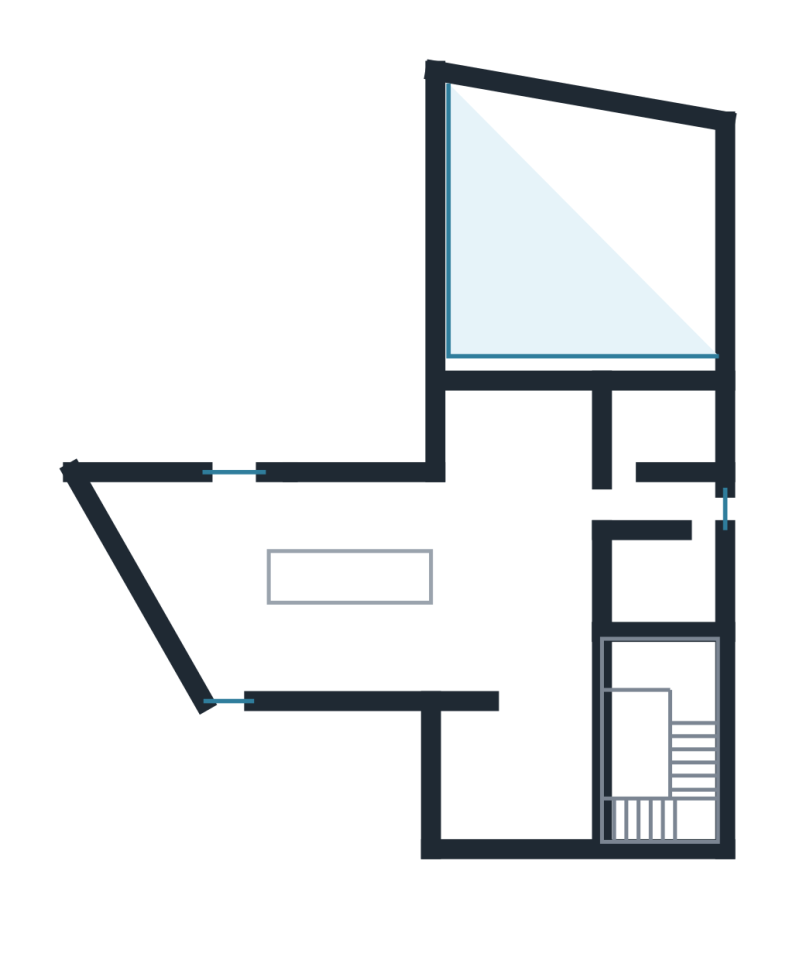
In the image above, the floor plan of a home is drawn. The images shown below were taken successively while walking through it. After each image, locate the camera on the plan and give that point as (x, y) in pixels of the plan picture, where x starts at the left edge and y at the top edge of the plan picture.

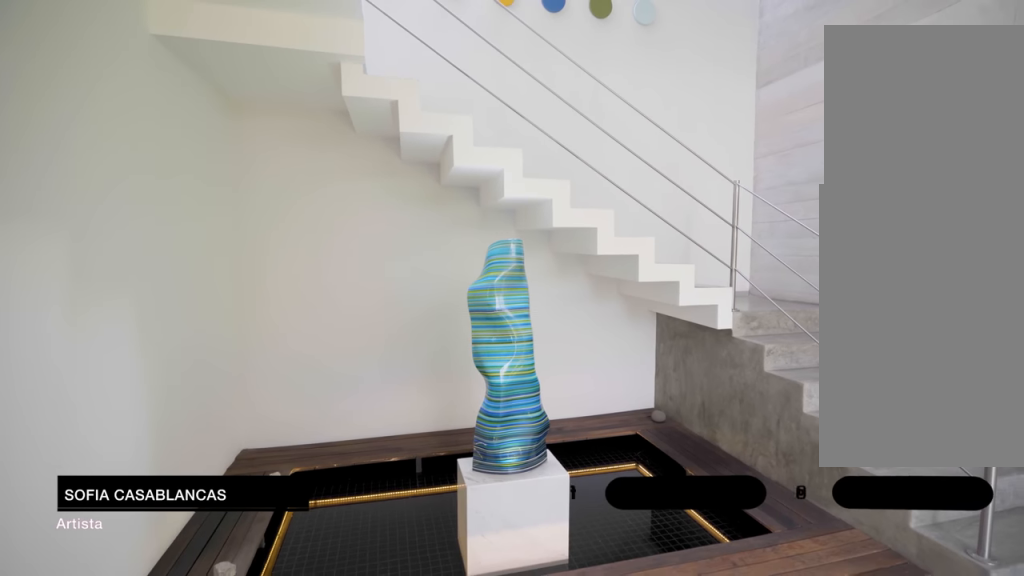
(545, 772)
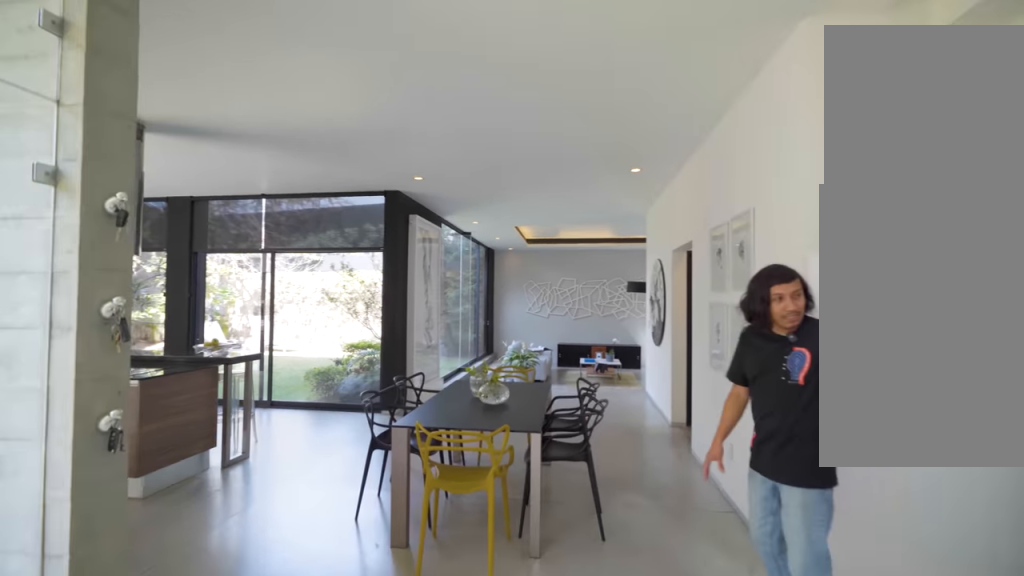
(549, 657)
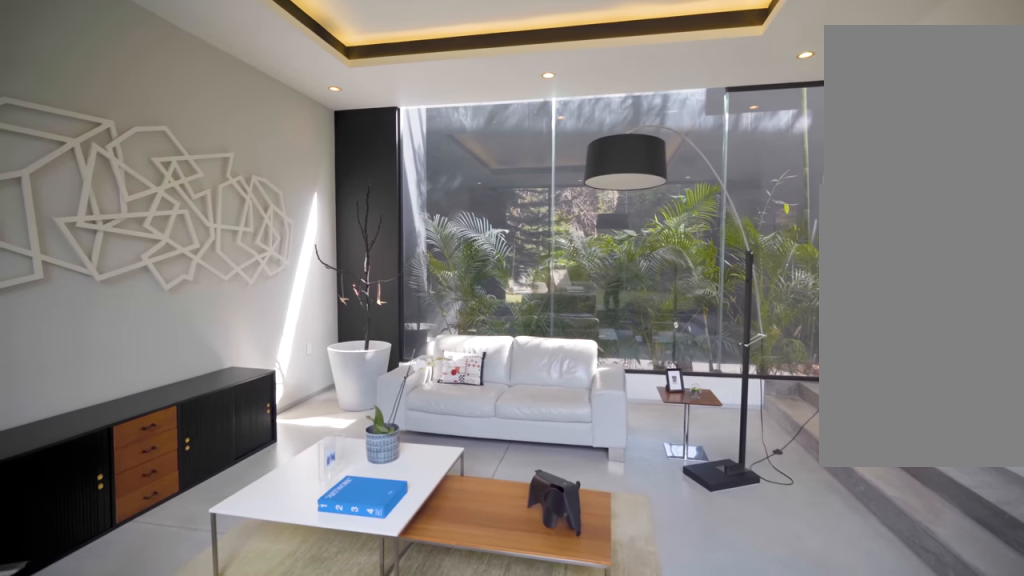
(499, 328)
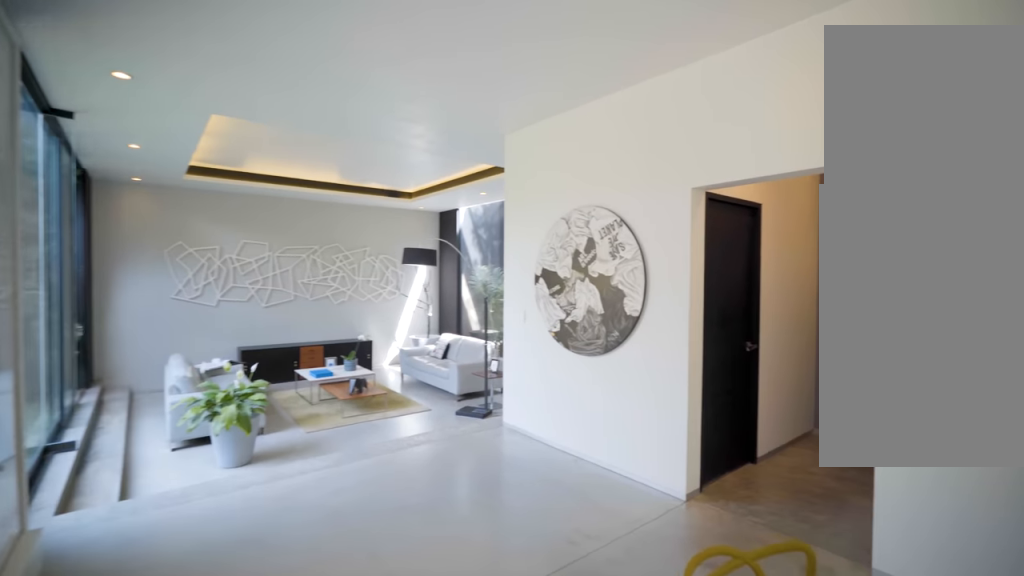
(474, 629)
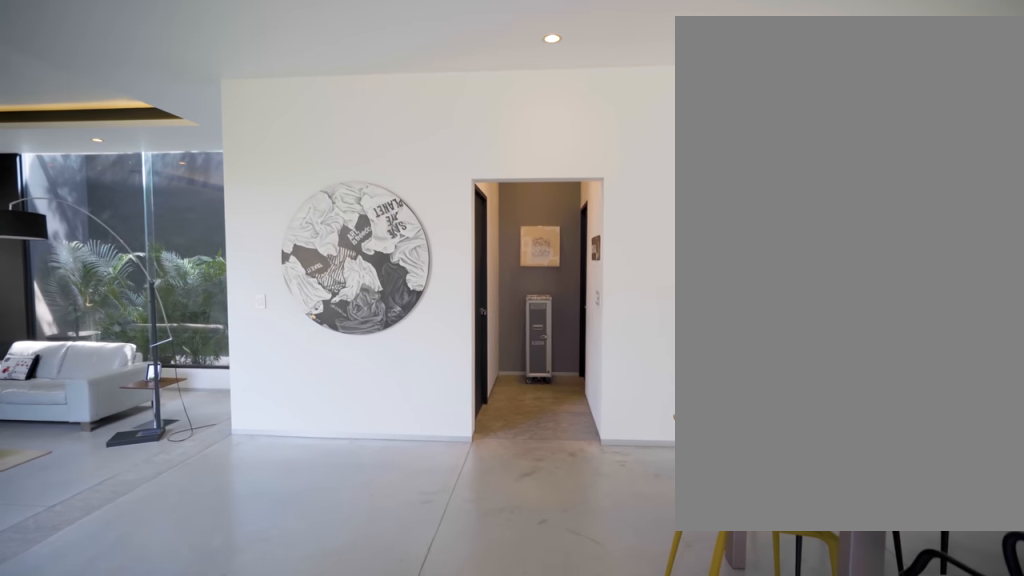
(474, 511)
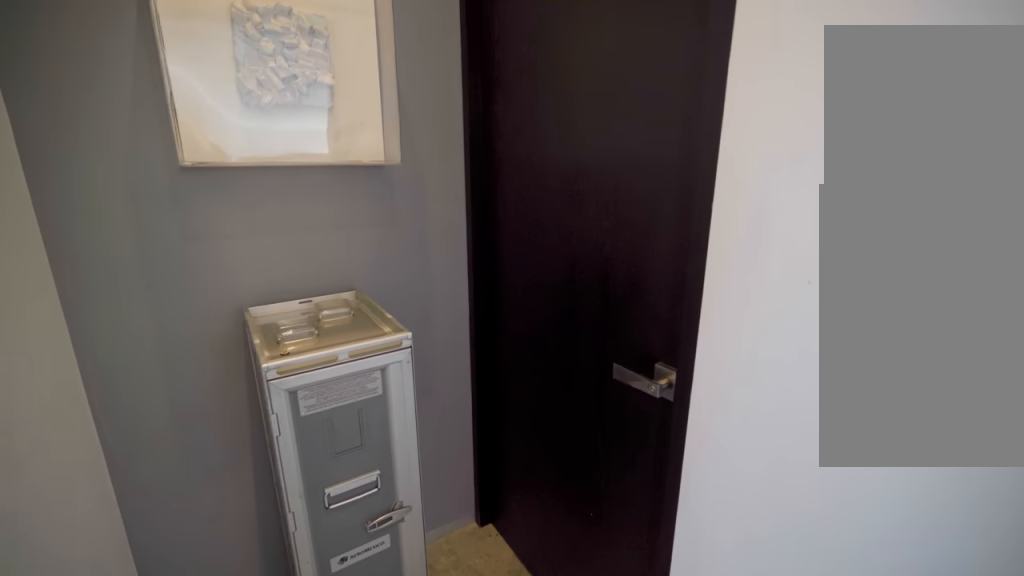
(673, 502)
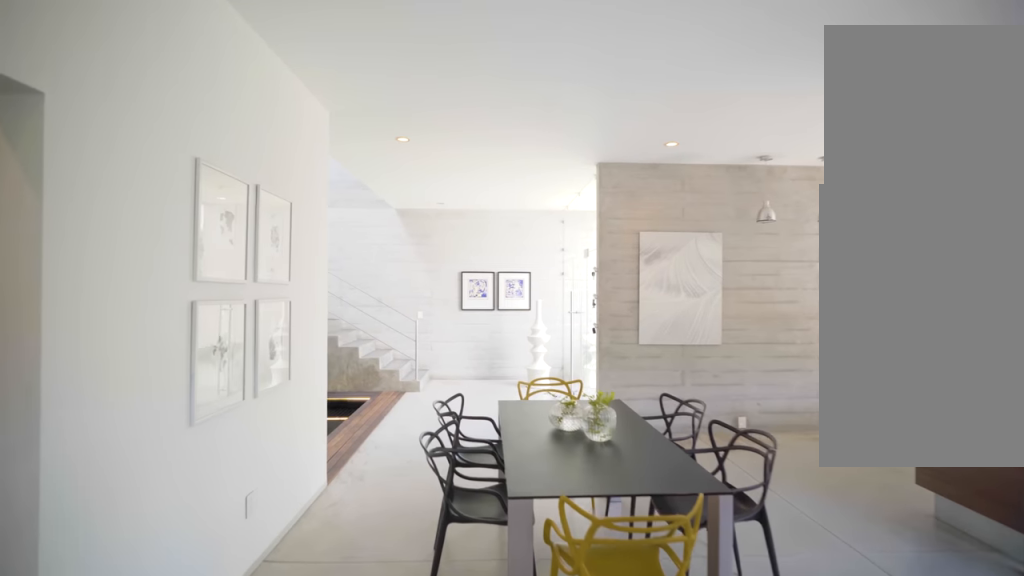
(504, 445)
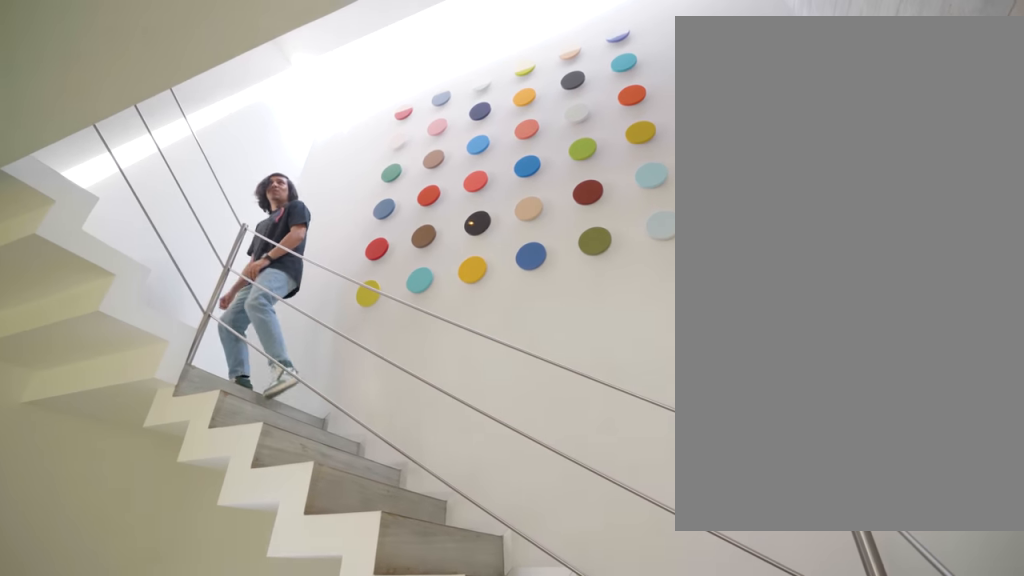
(563, 742)
